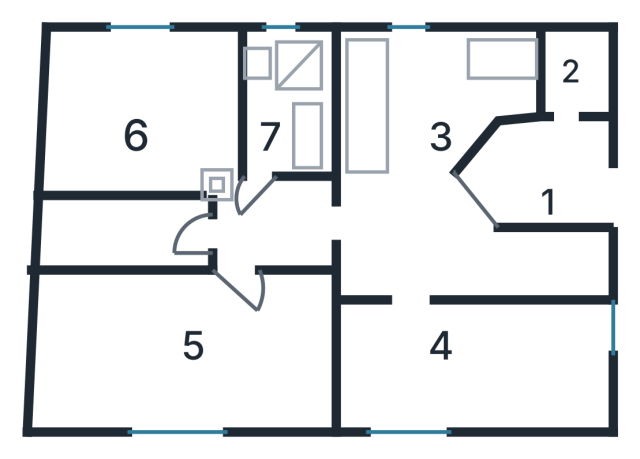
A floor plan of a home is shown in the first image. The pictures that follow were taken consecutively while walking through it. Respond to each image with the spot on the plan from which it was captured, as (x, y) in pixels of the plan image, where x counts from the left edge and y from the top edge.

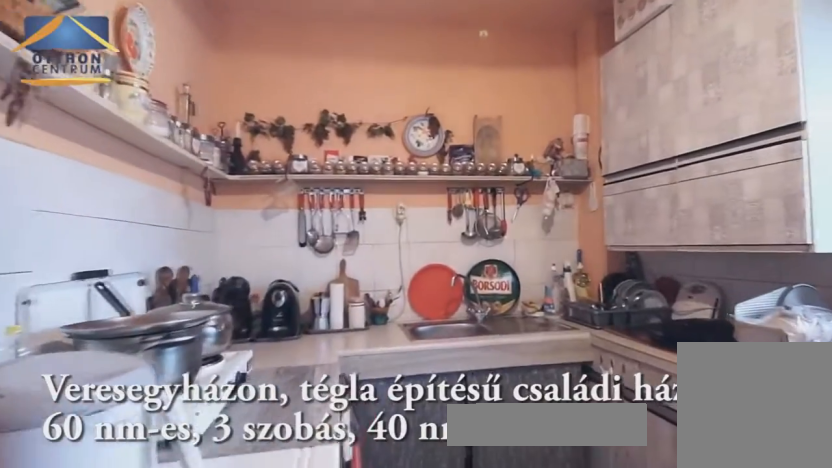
(448, 113)
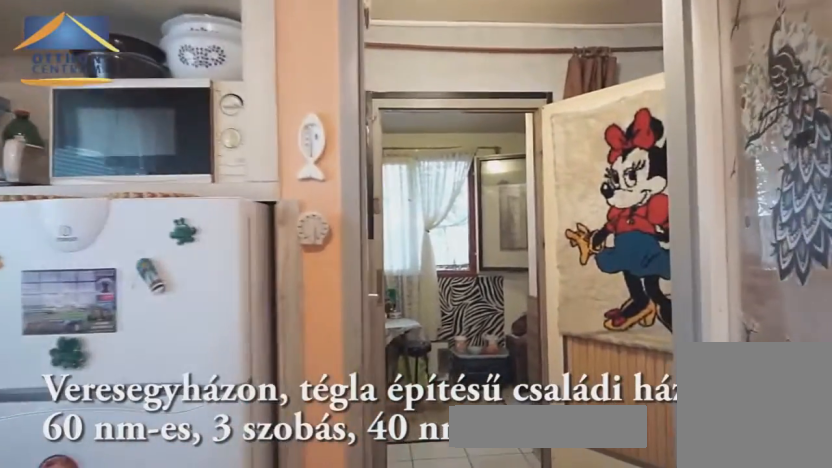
(466, 127)
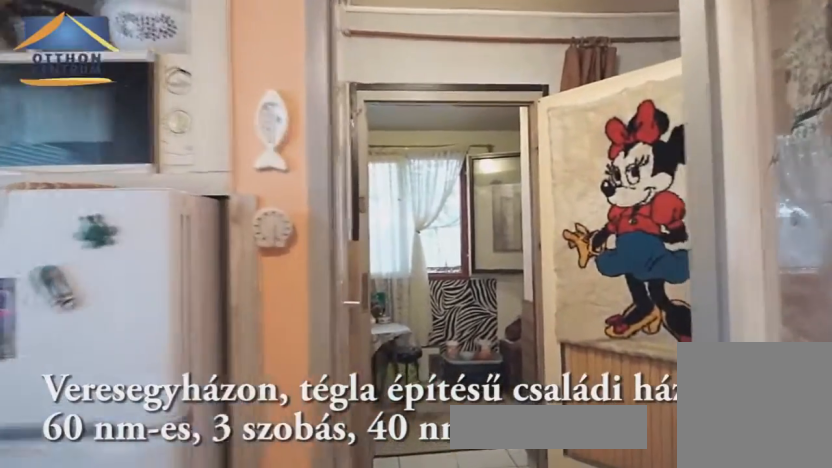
(475, 129)
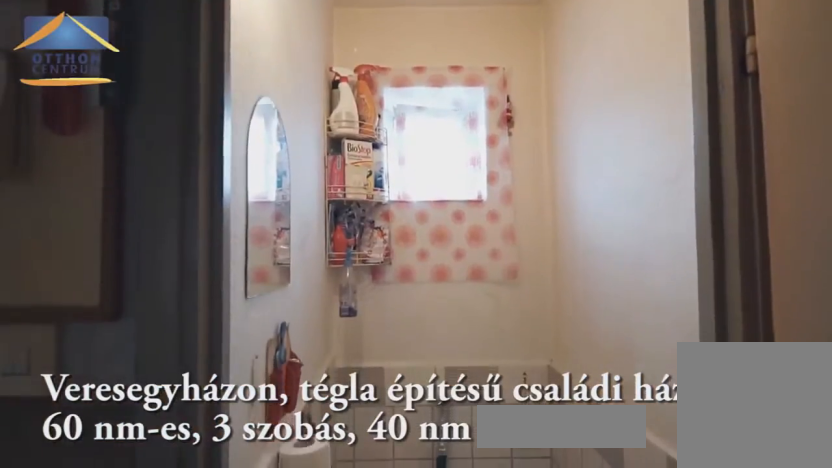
(551, 155)
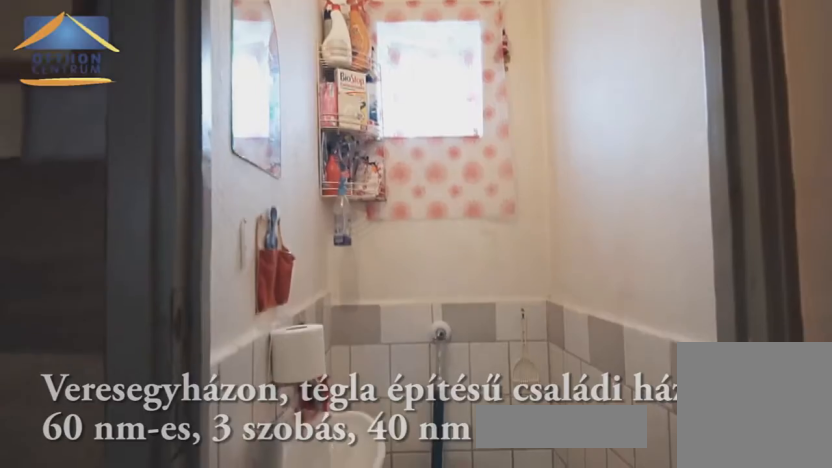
(563, 158)
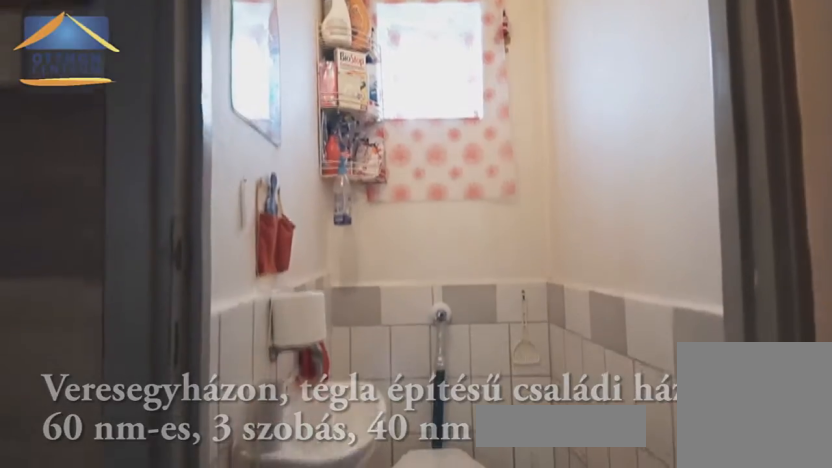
(563, 158)
